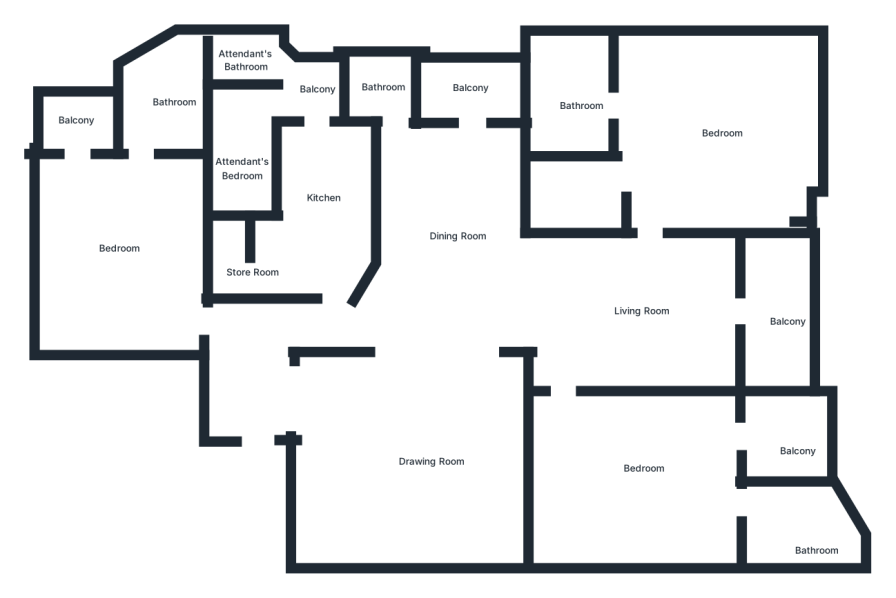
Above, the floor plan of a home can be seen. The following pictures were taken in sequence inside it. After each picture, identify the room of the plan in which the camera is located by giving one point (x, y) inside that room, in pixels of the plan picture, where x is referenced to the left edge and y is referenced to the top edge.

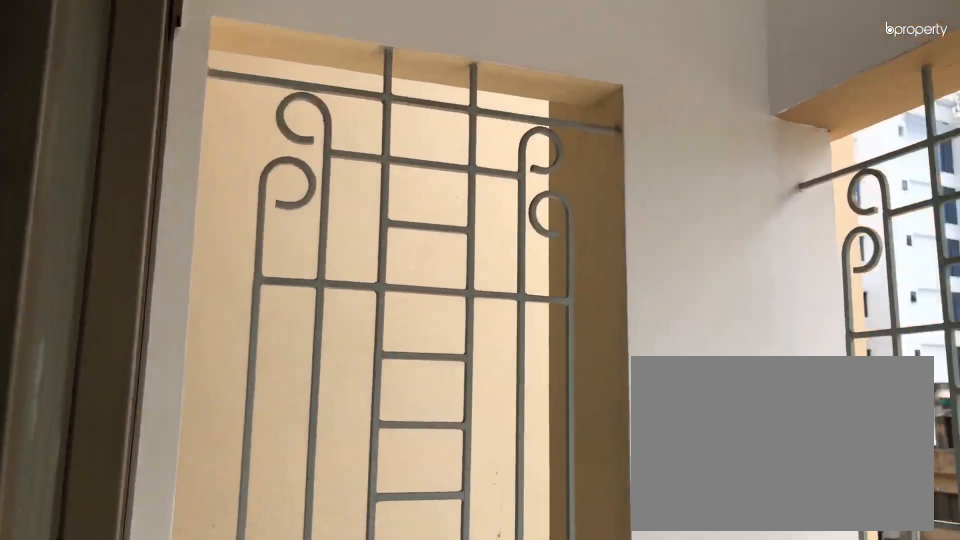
(85, 121)
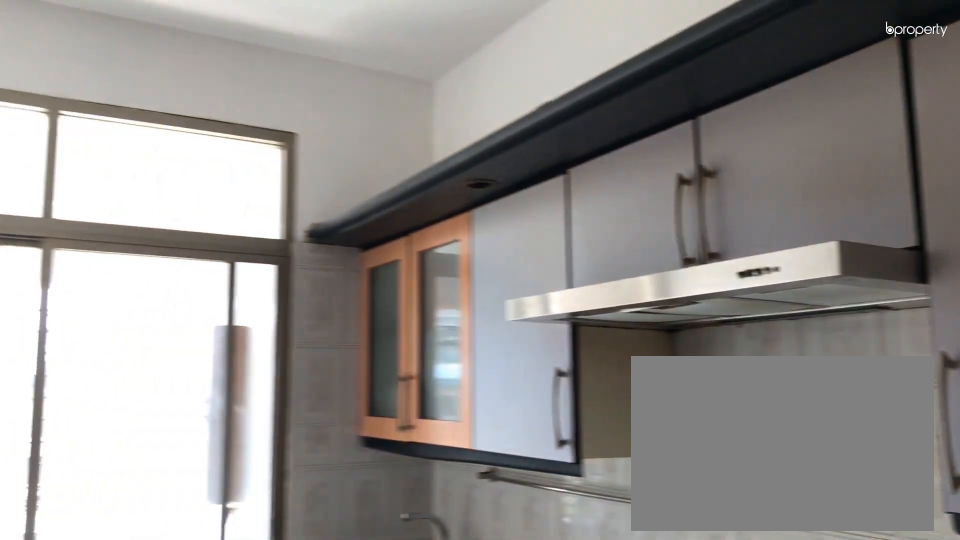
(331, 221)
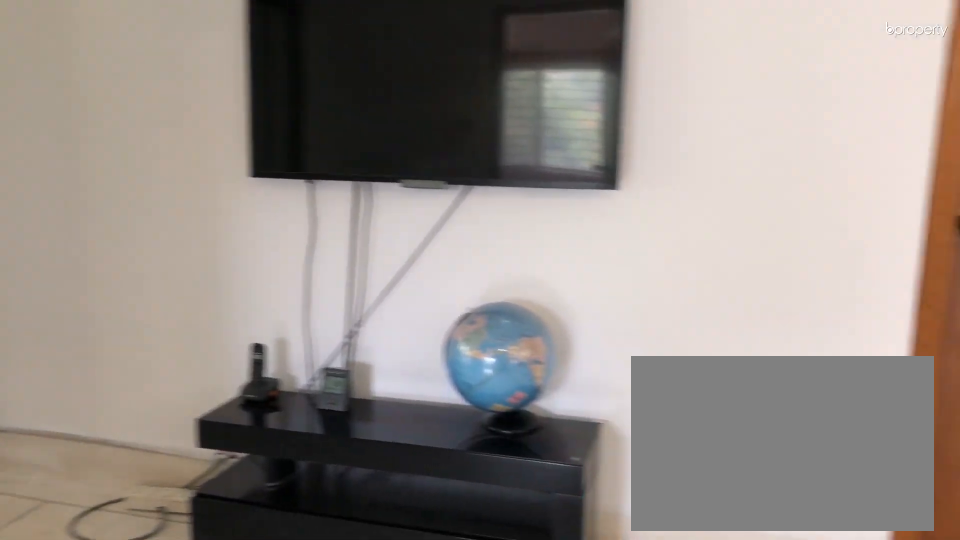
(642, 305)
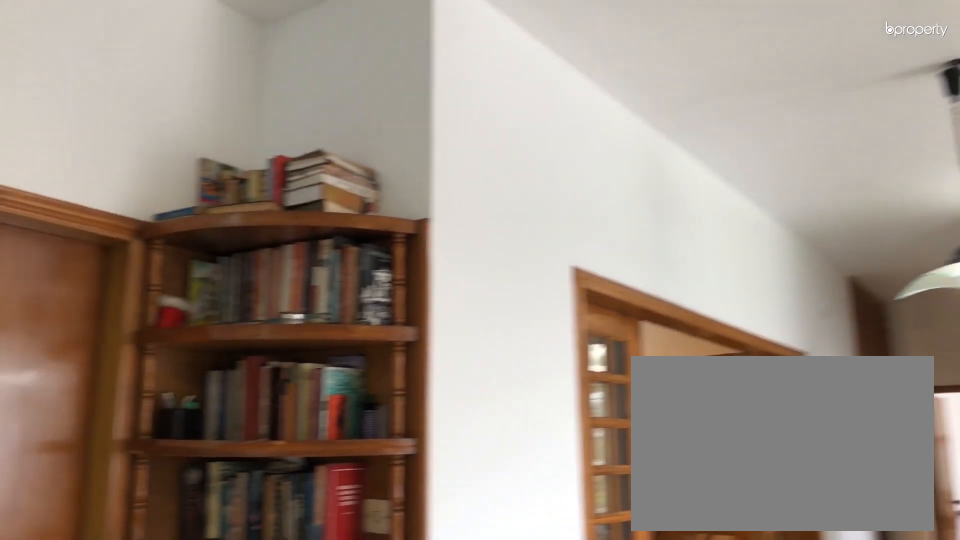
(649, 307)
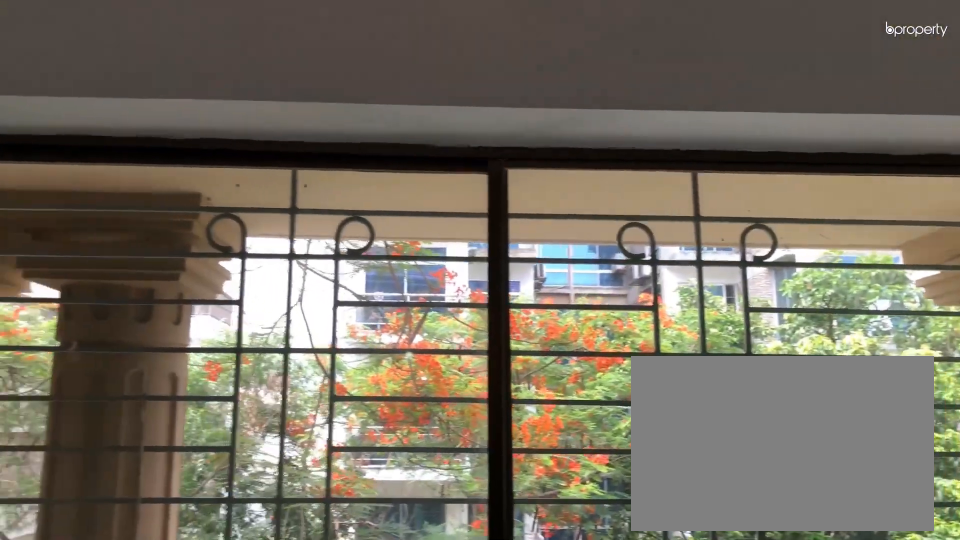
(779, 304)
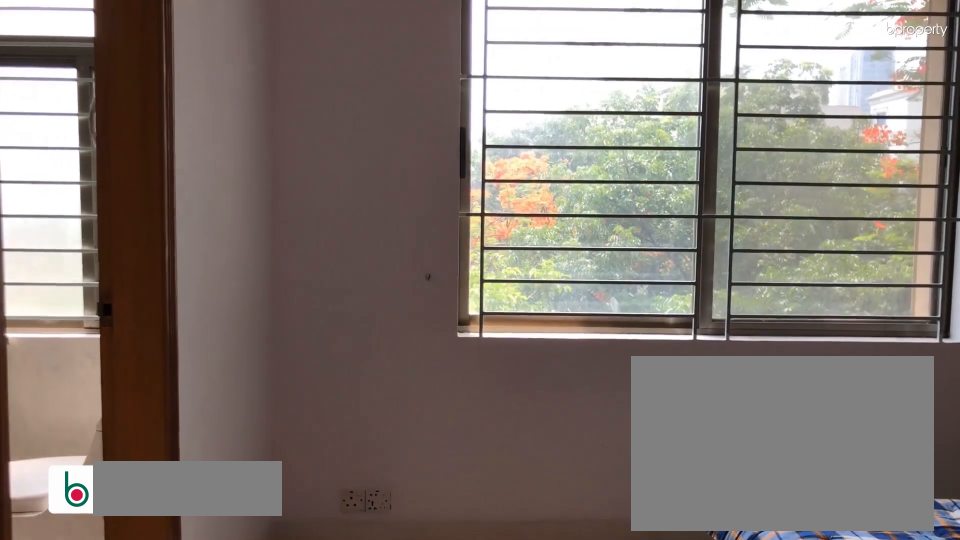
(707, 122)
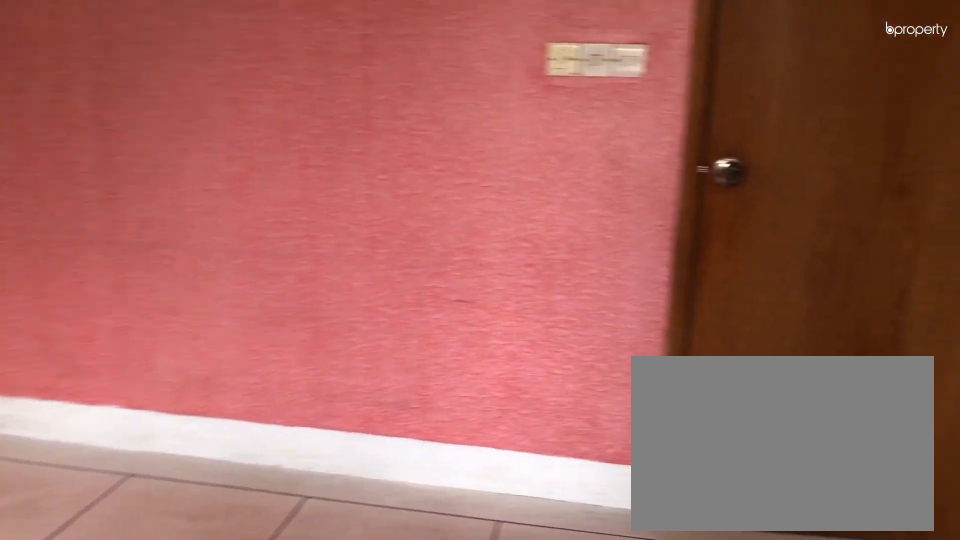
(685, 108)
